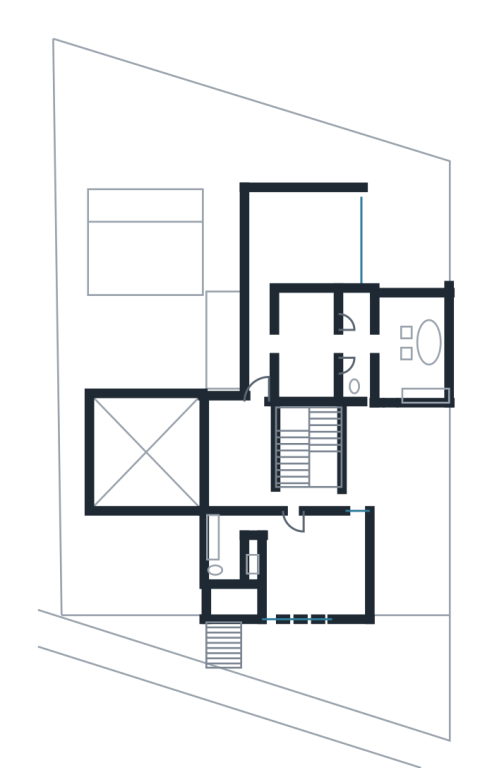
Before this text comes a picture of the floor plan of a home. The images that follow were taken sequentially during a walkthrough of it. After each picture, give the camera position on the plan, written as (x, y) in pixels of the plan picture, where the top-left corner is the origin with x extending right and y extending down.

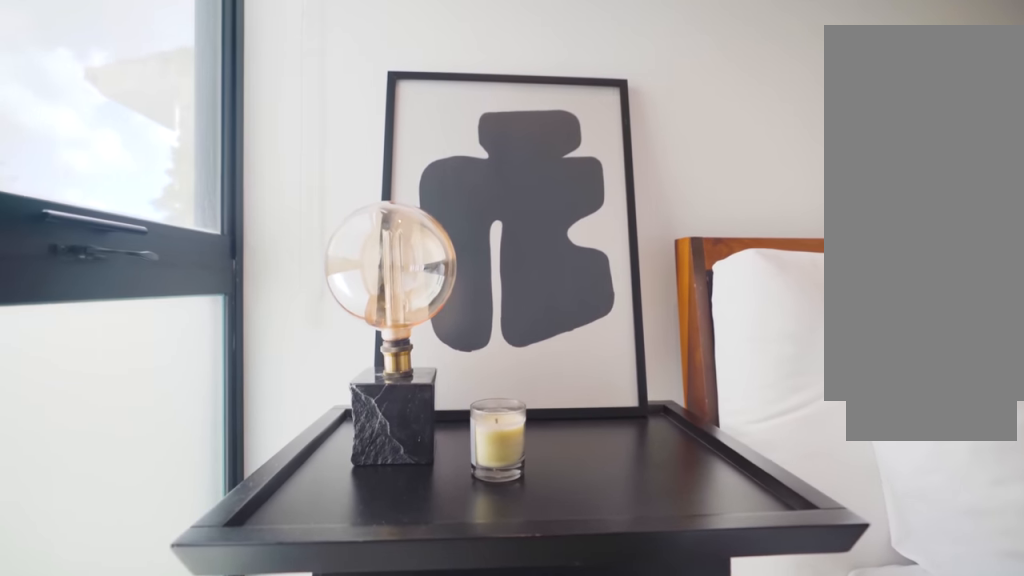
(336, 526)
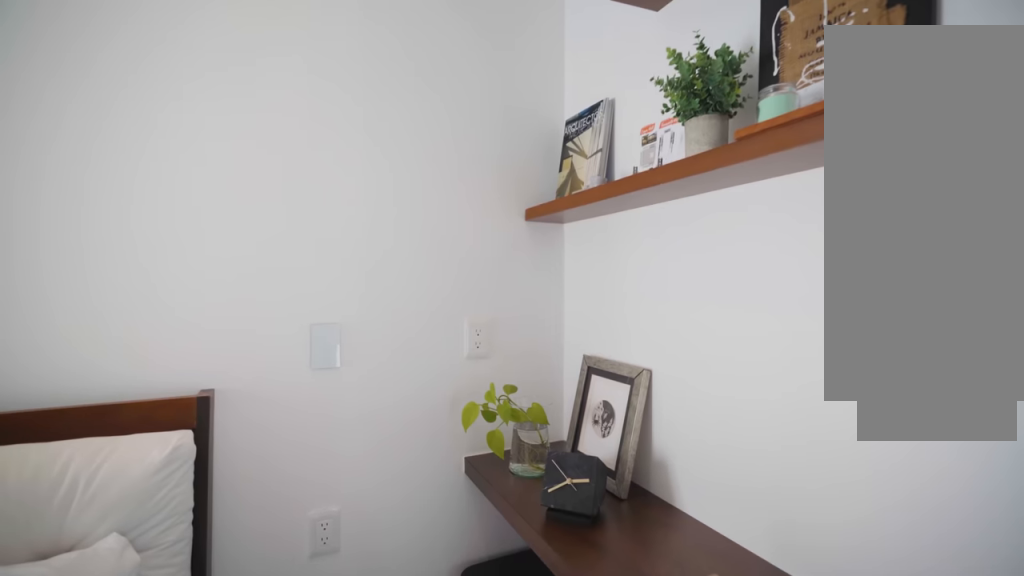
(333, 594)
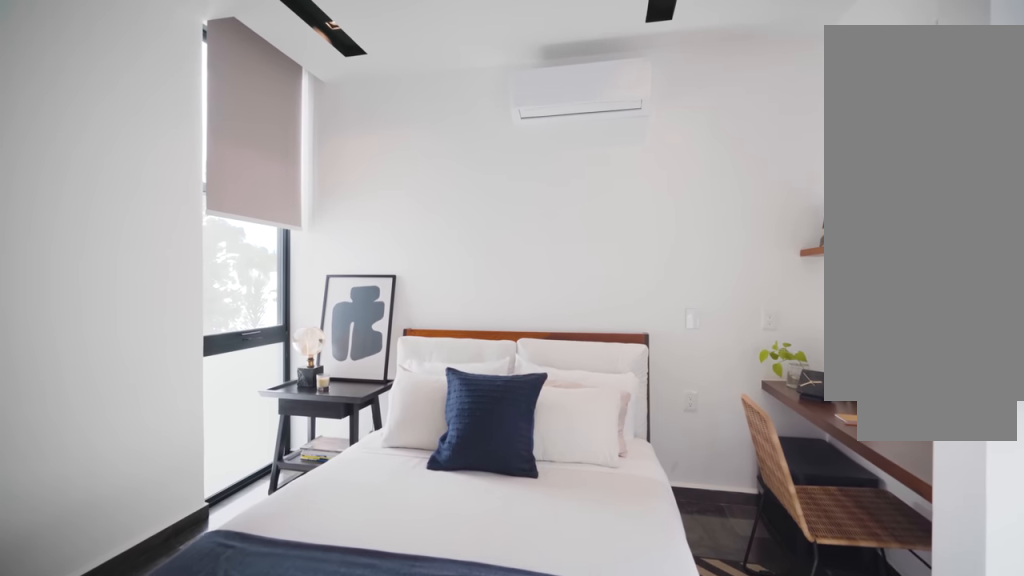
(292, 591)
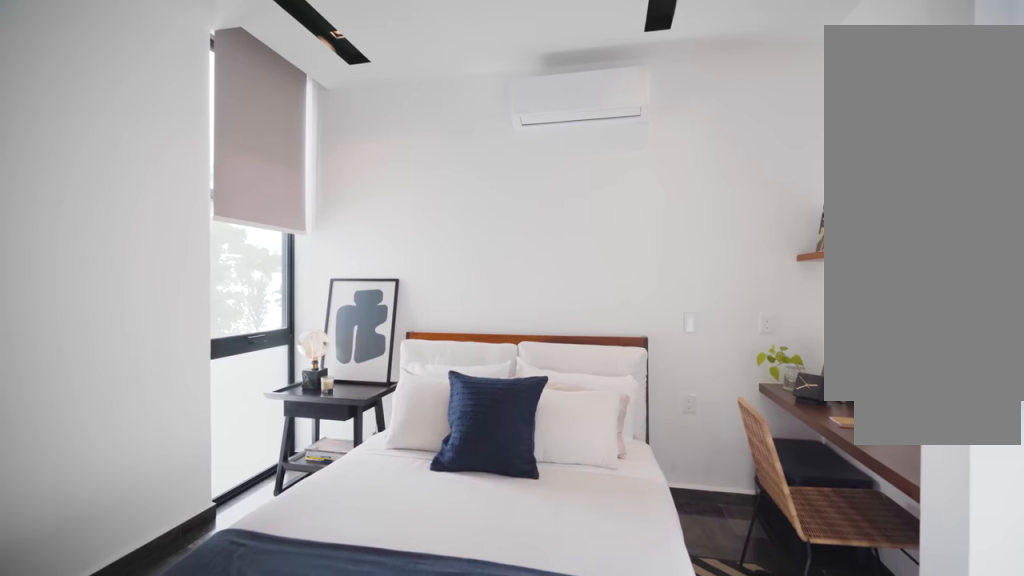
(292, 591)
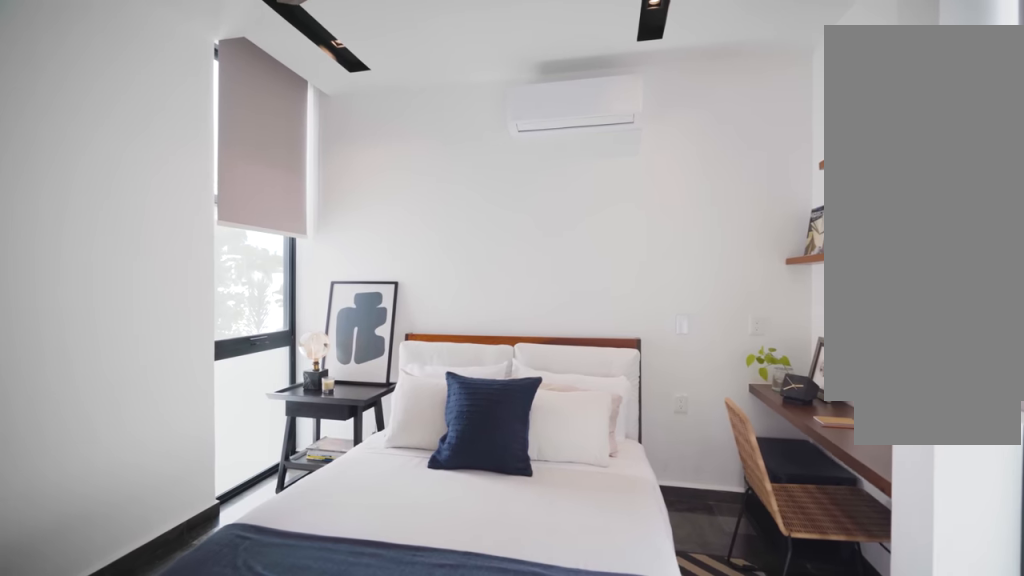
(292, 591)
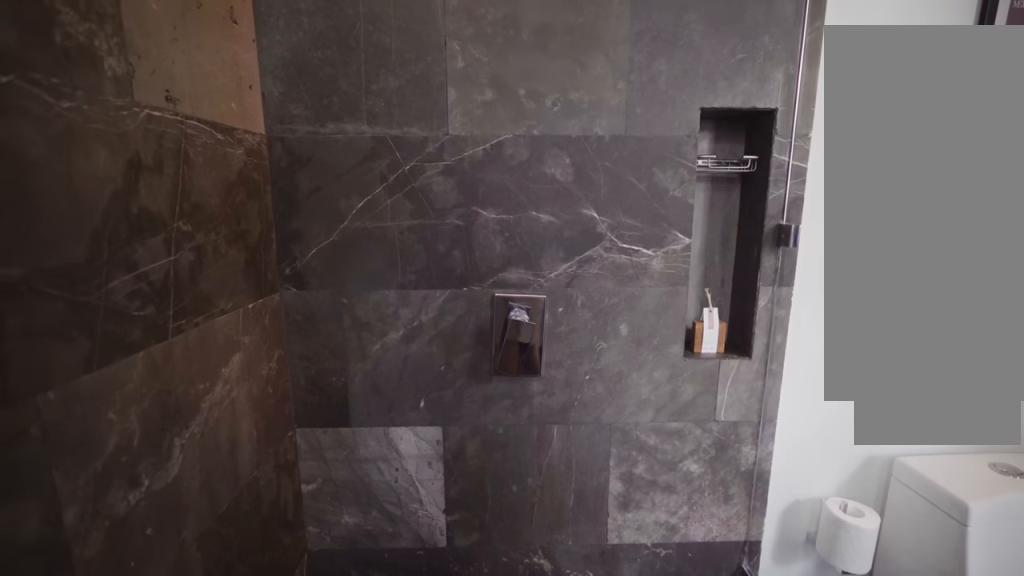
(230, 562)
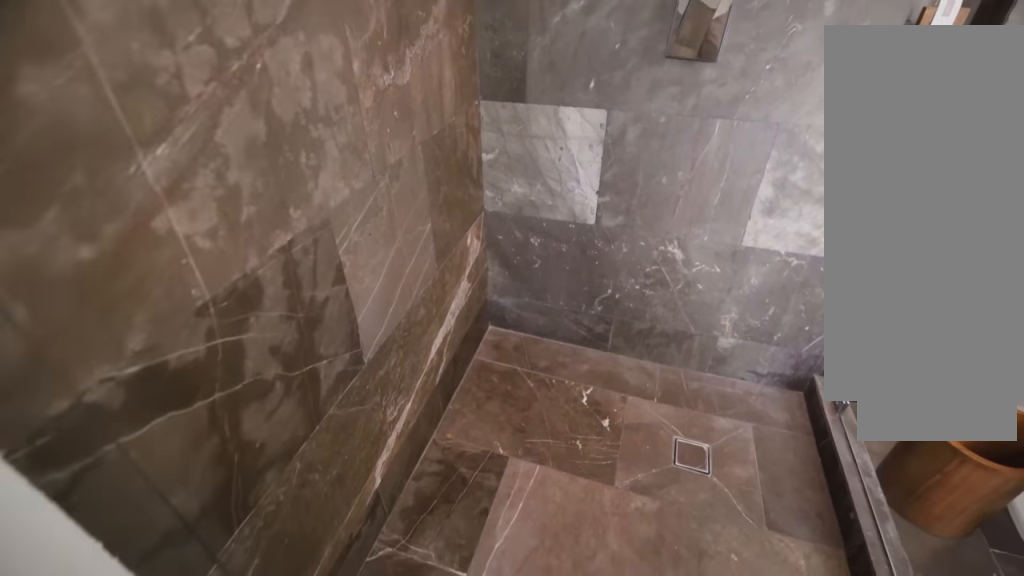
(222, 548)
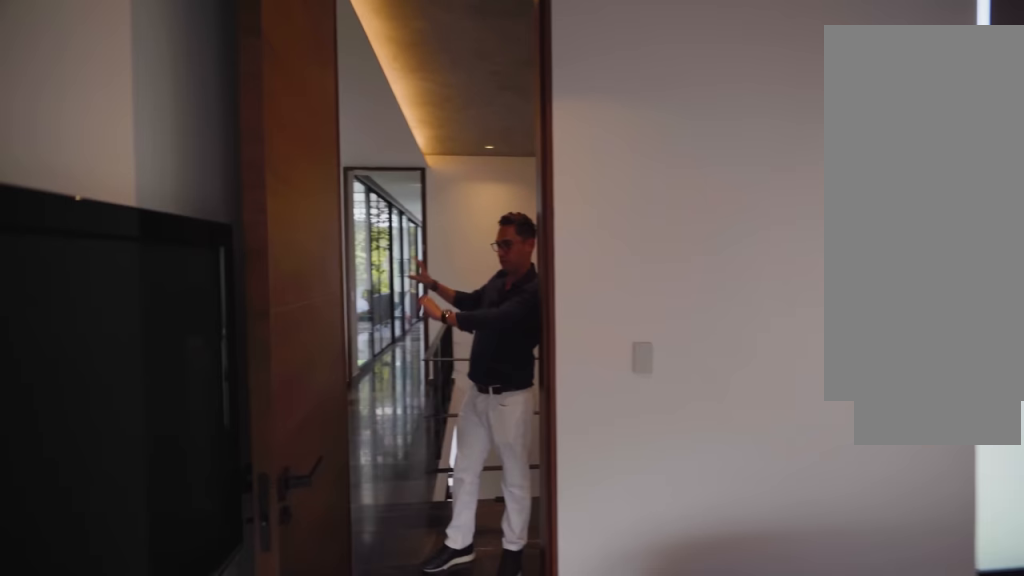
(289, 592)
